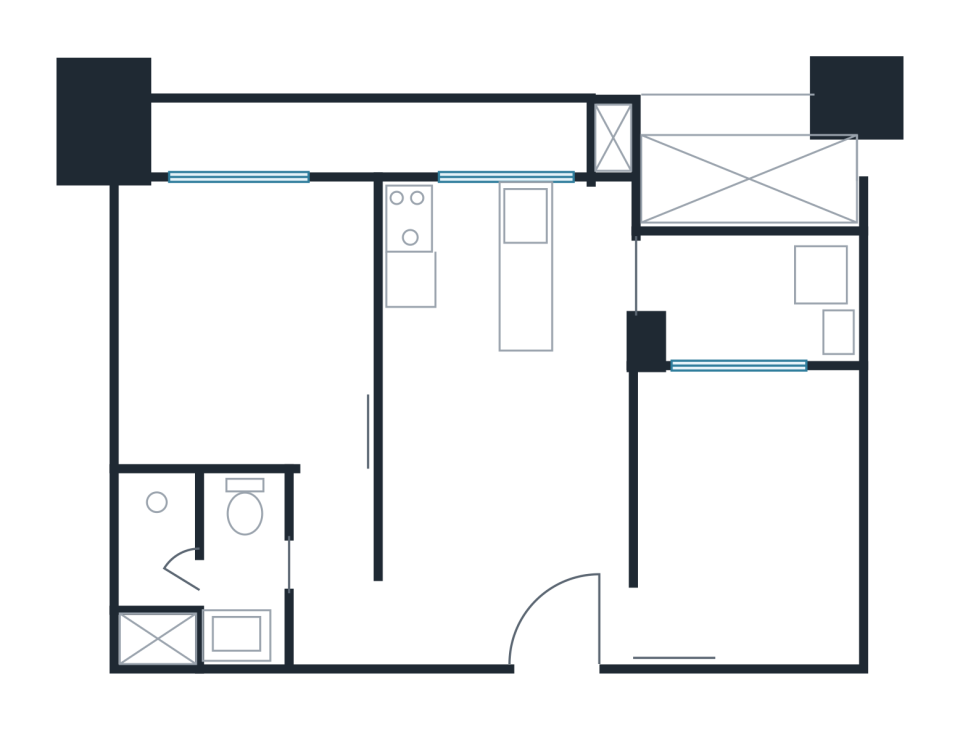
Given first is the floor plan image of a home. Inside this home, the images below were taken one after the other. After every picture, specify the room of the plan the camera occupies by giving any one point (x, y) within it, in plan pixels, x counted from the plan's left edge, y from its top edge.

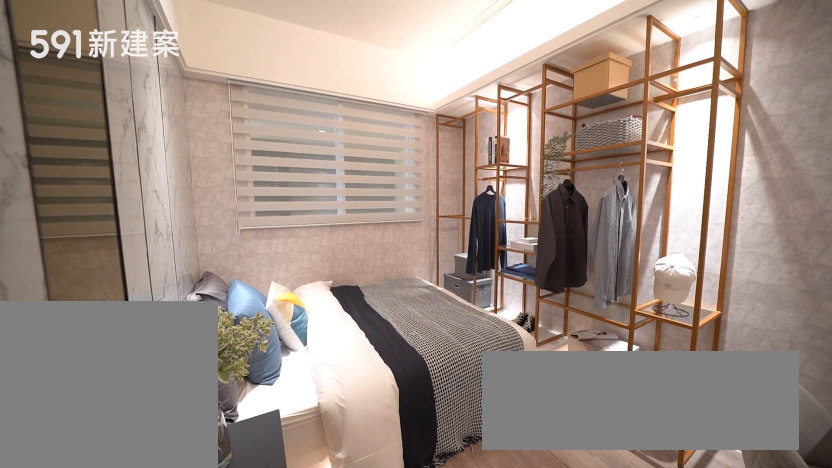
(754, 509)
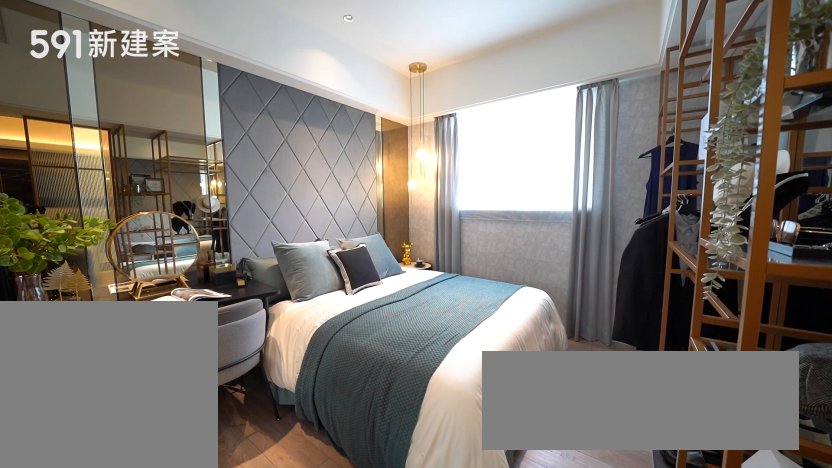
(245, 320)
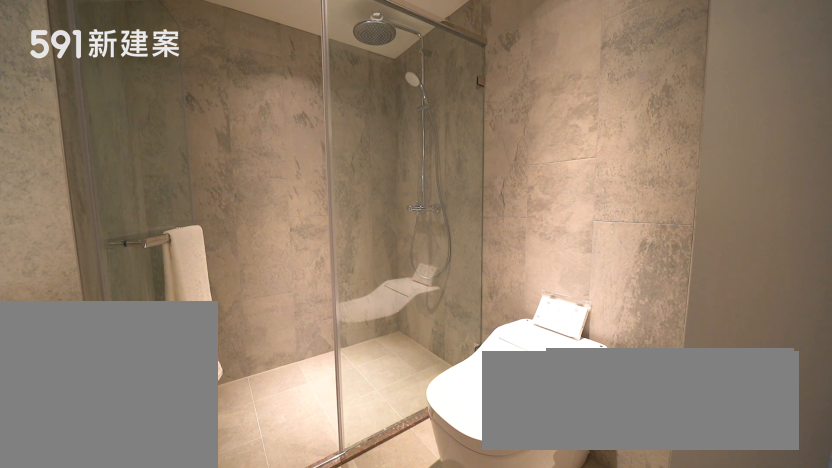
(199, 569)
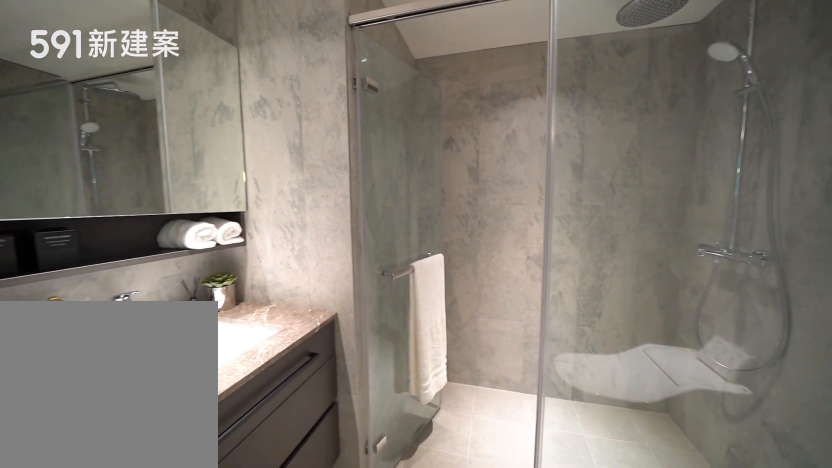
(199, 569)
